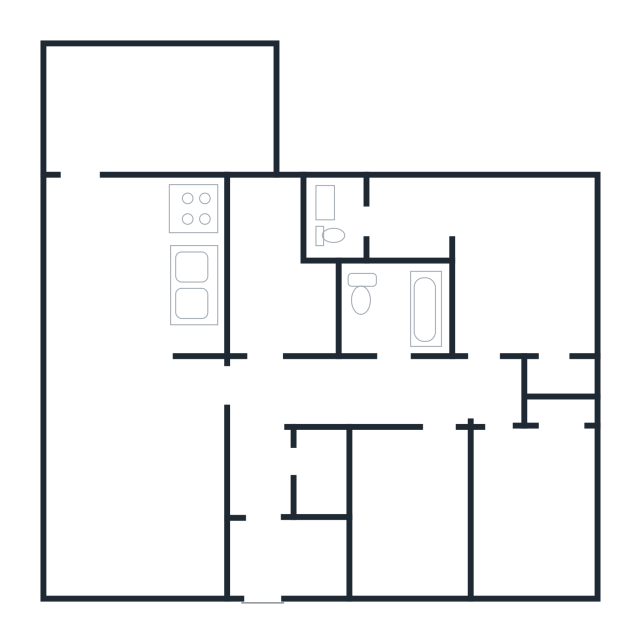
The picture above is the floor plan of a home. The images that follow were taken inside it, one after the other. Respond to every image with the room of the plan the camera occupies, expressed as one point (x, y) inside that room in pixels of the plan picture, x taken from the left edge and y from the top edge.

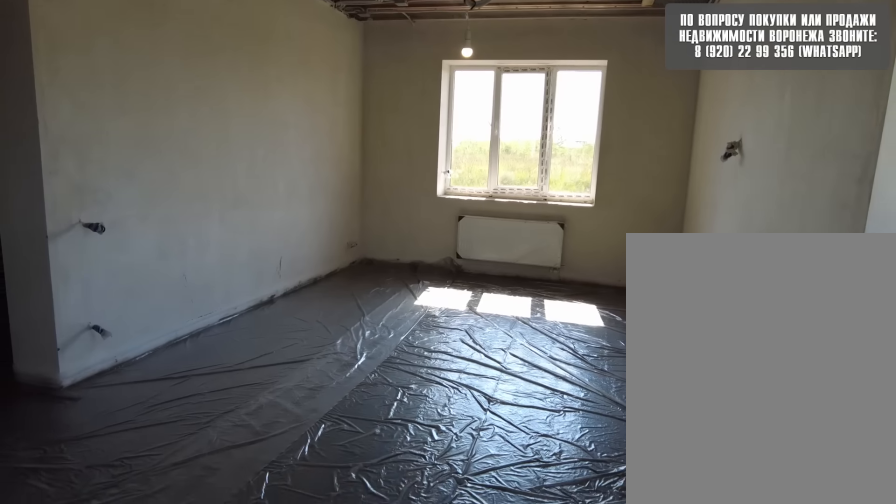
(109, 273)
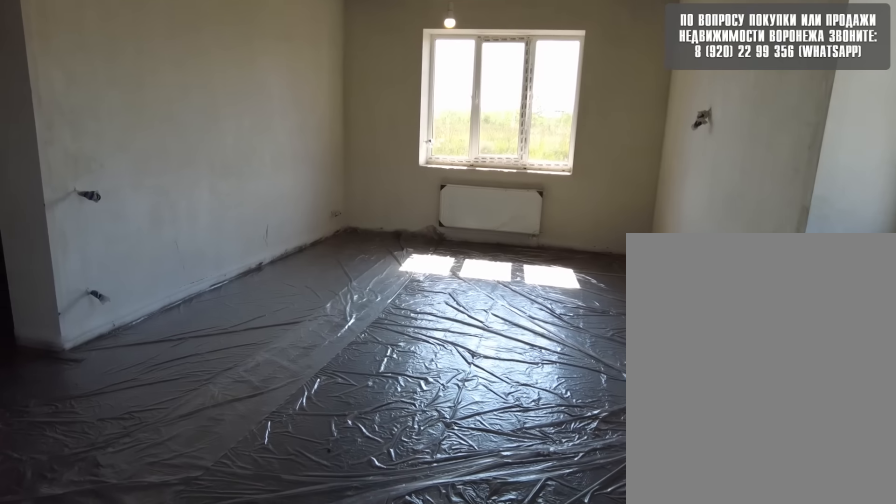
(109, 255)
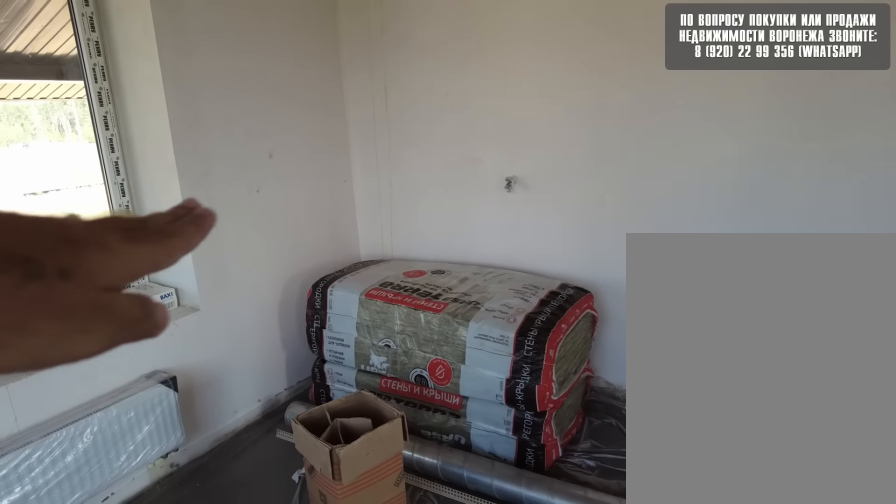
(109, 229)
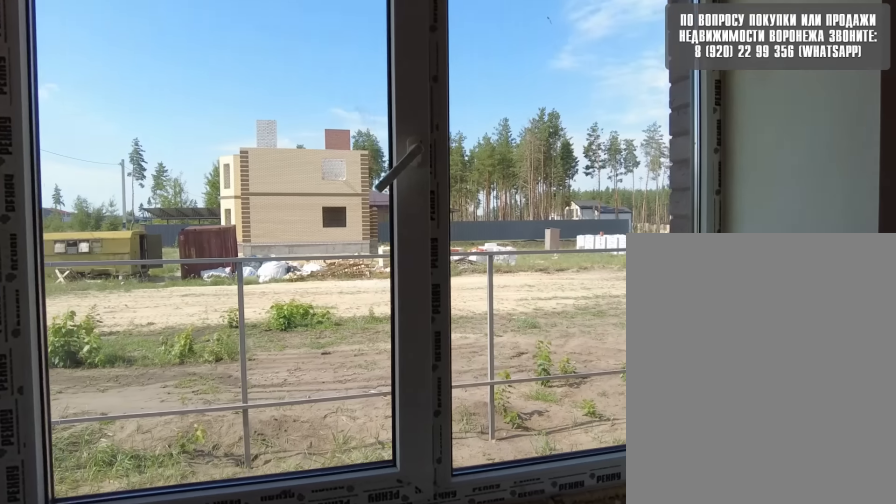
(110, 231)
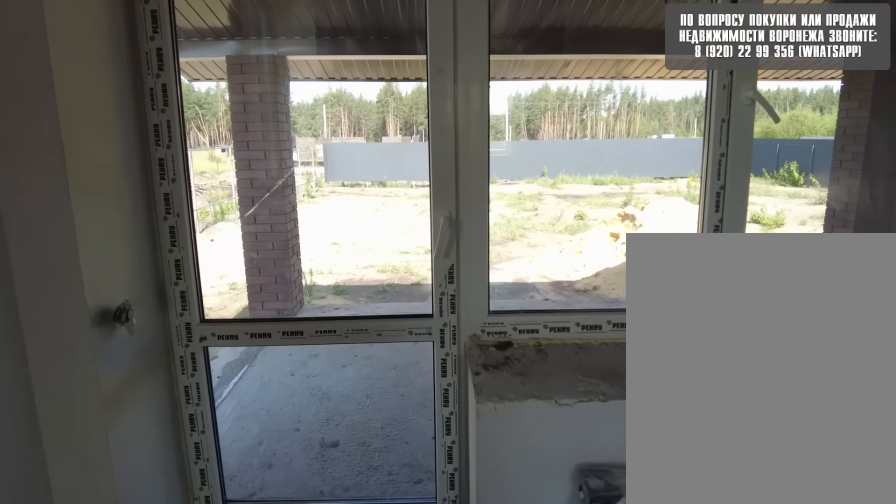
(112, 223)
